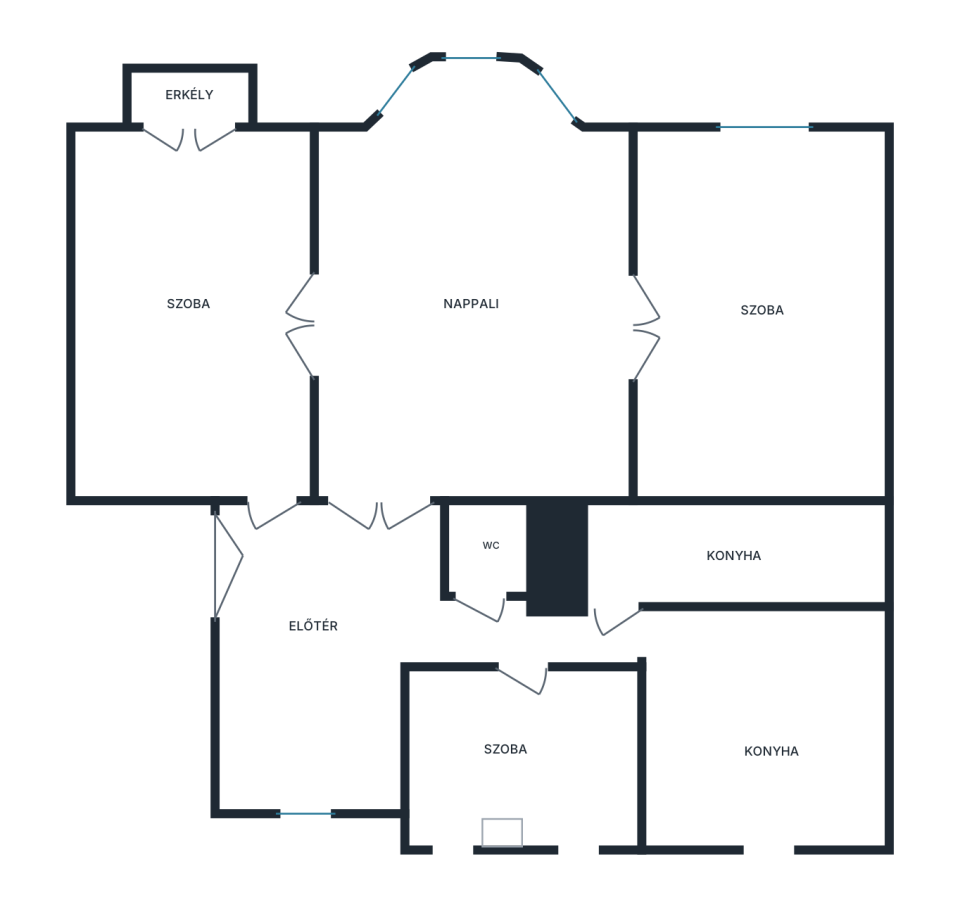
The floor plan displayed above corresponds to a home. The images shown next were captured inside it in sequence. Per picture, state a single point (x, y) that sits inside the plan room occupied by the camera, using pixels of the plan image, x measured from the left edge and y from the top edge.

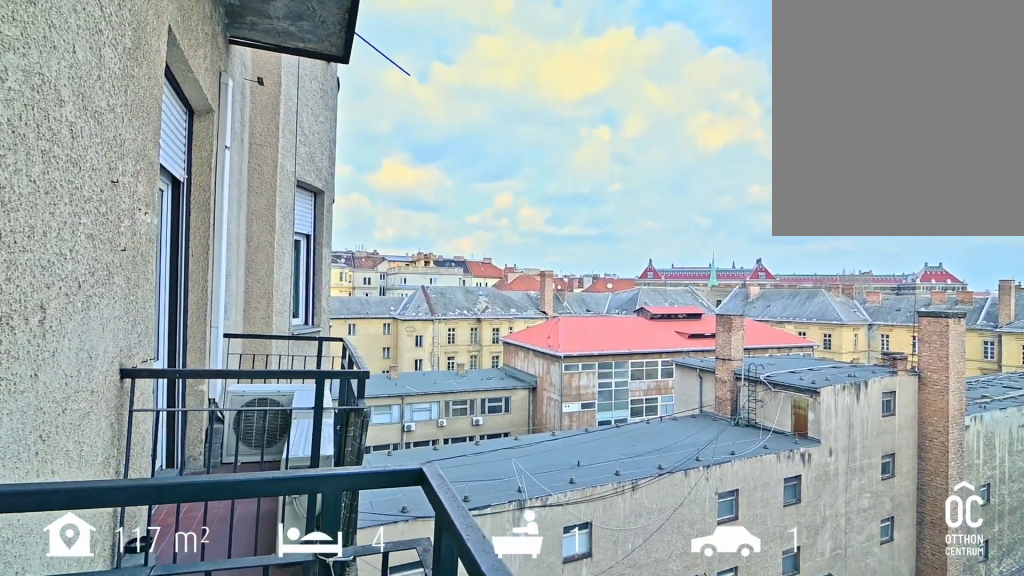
(196, 99)
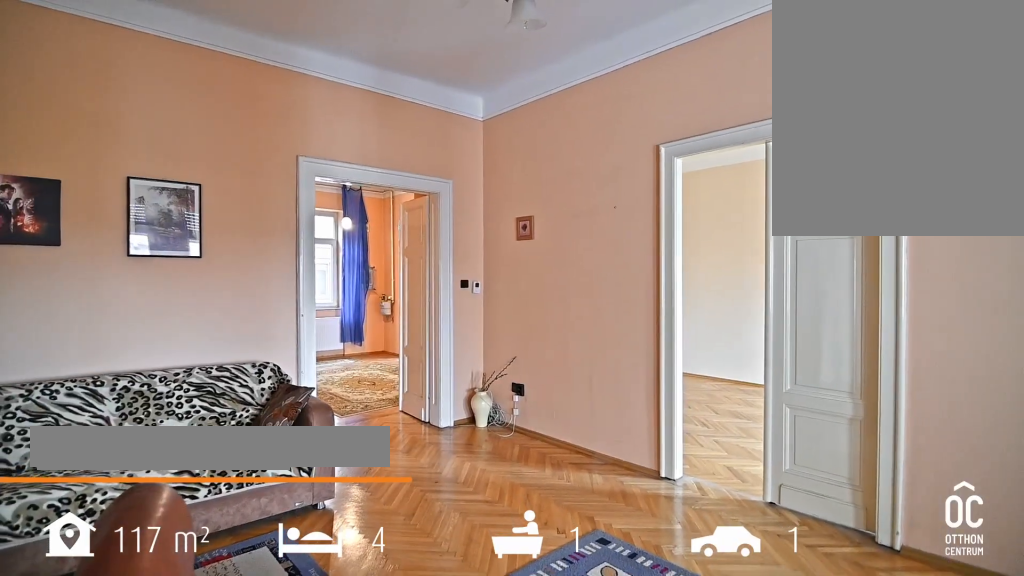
(469, 318)
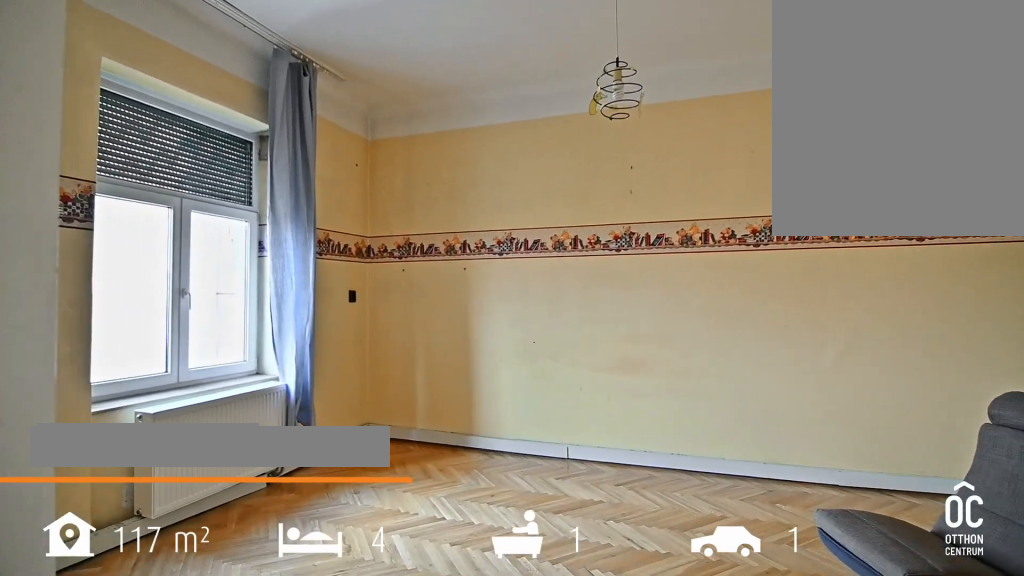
(753, 318)
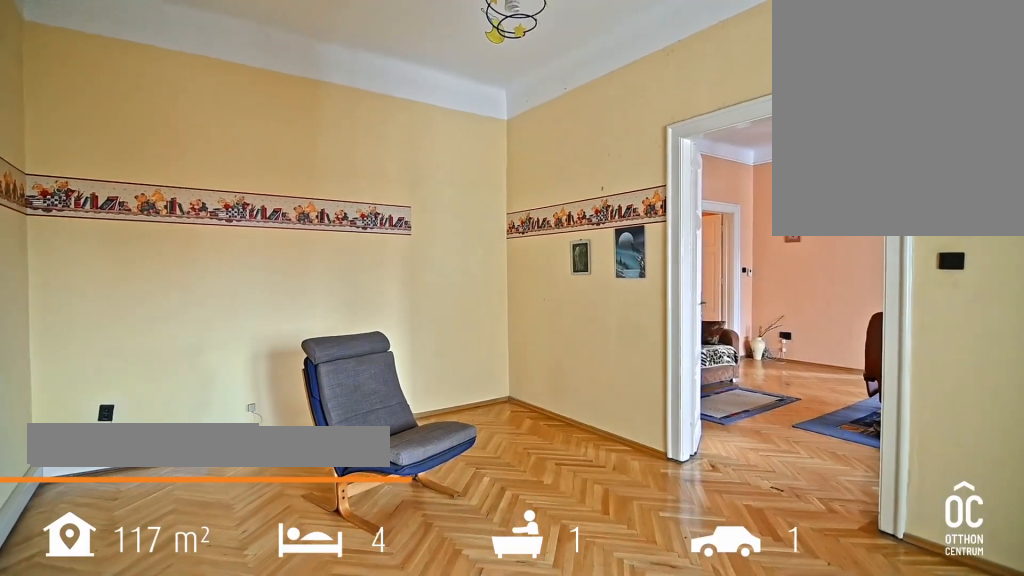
(754, 318)
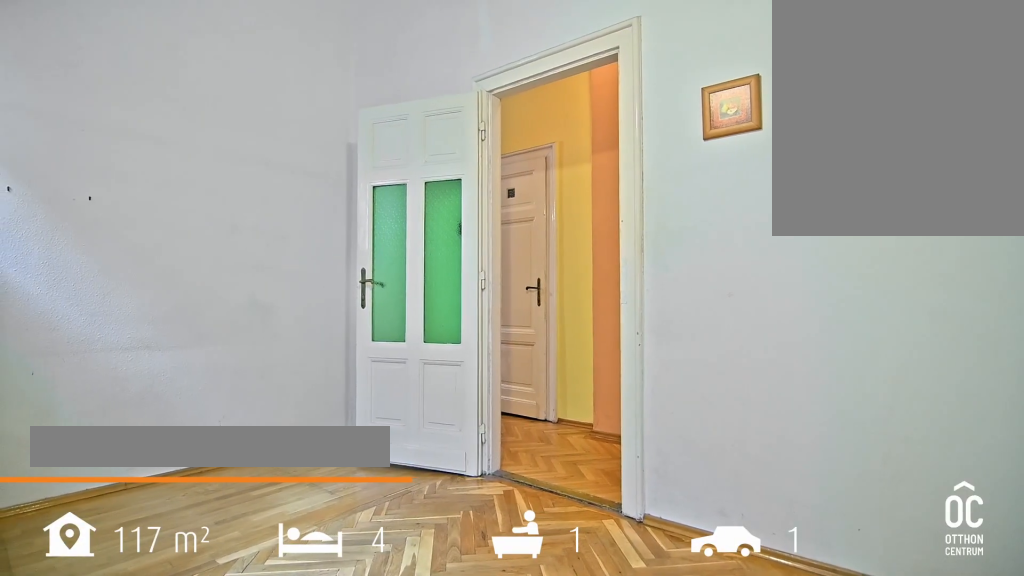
(521, 755)
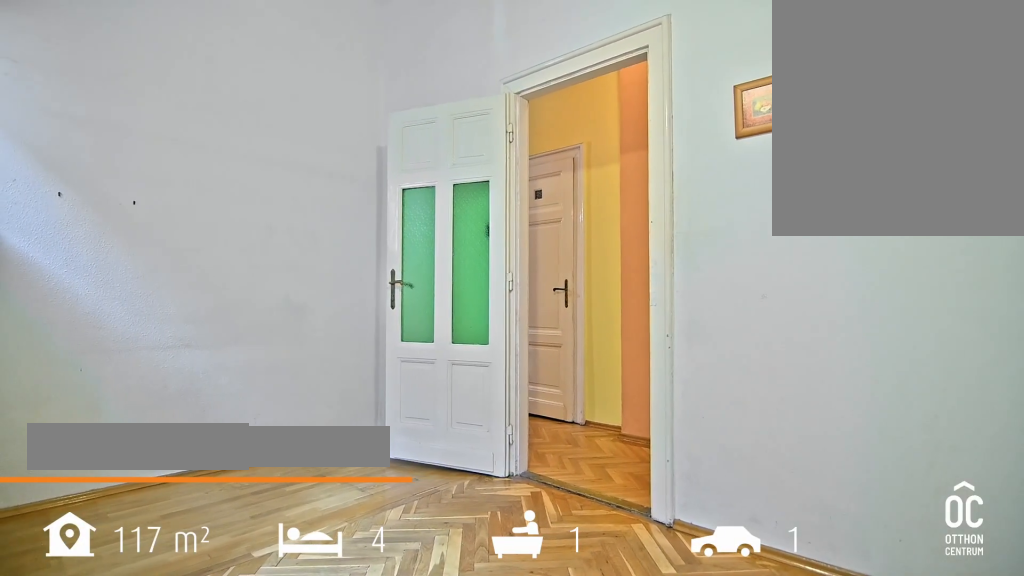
(521, 755)
